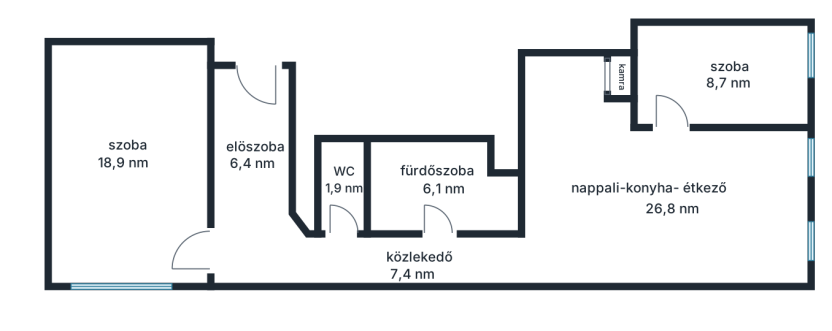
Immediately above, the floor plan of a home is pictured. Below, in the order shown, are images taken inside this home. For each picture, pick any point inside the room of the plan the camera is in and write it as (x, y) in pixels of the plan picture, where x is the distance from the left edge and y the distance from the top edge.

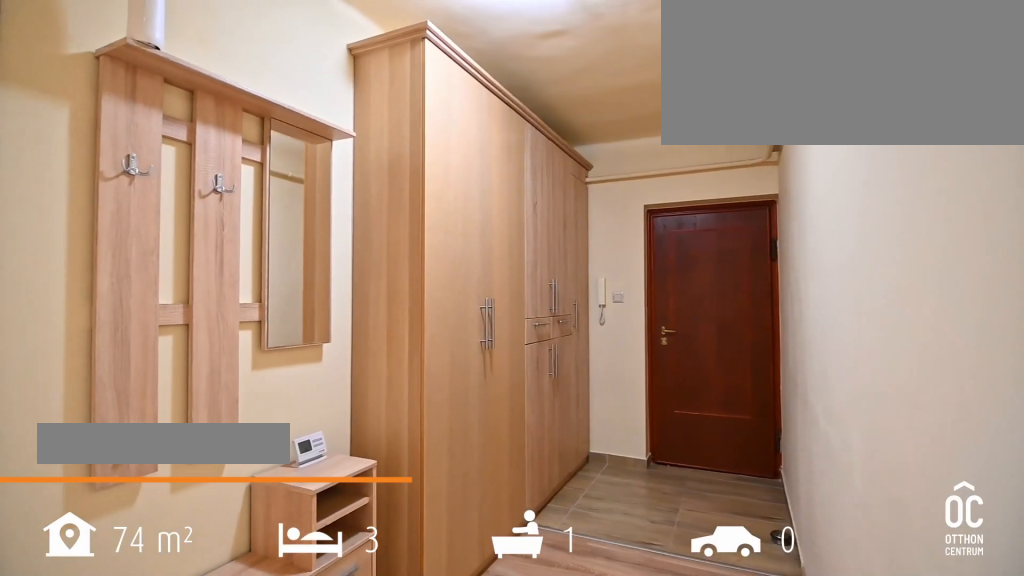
(250, 170)
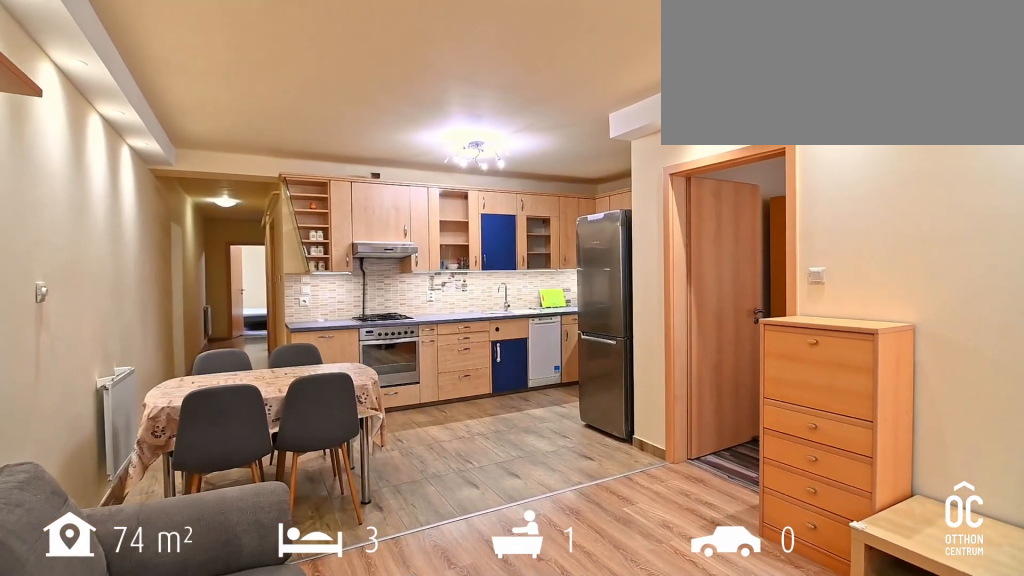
(663, 200)
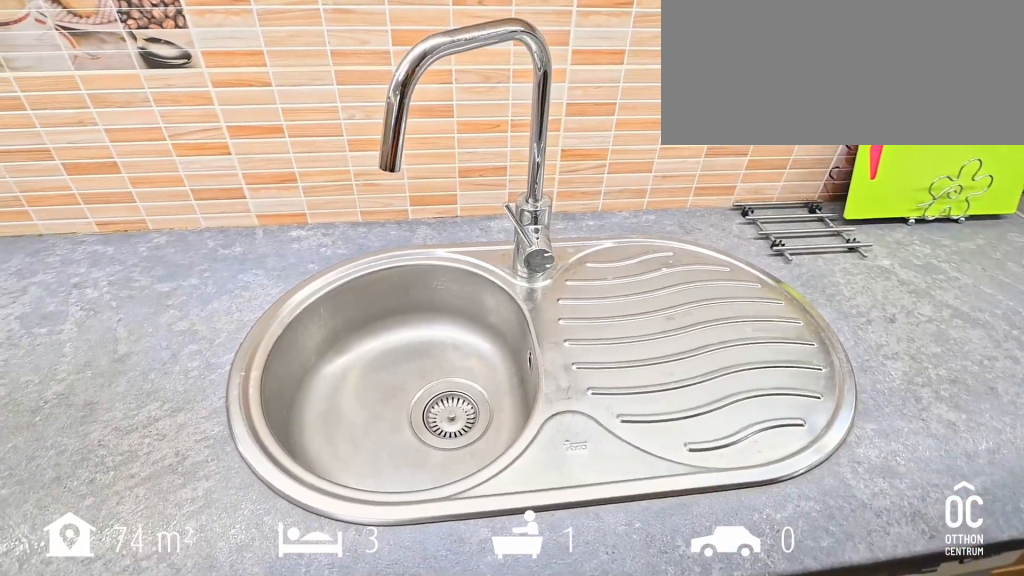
(663, 200)
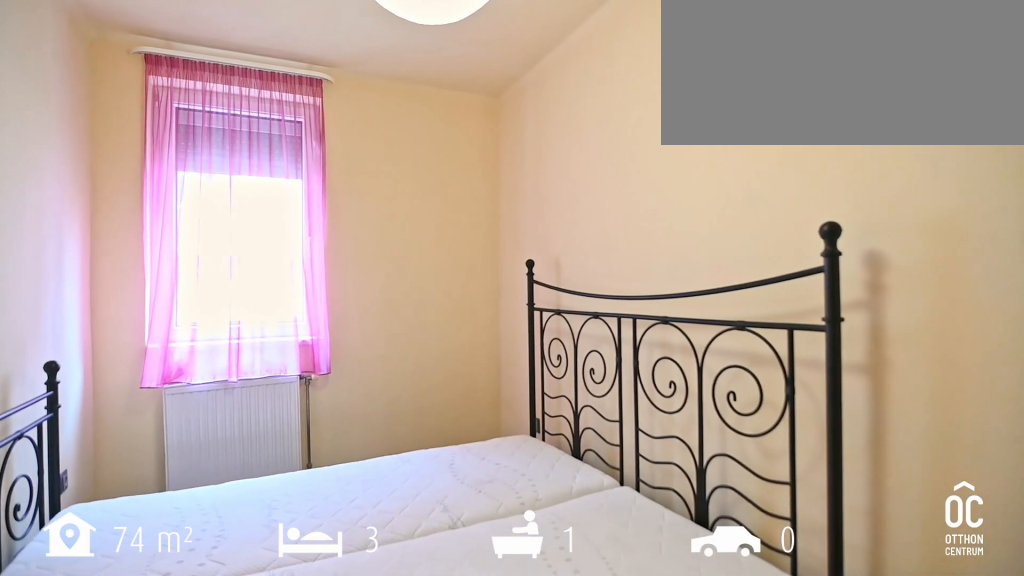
(721, 71)
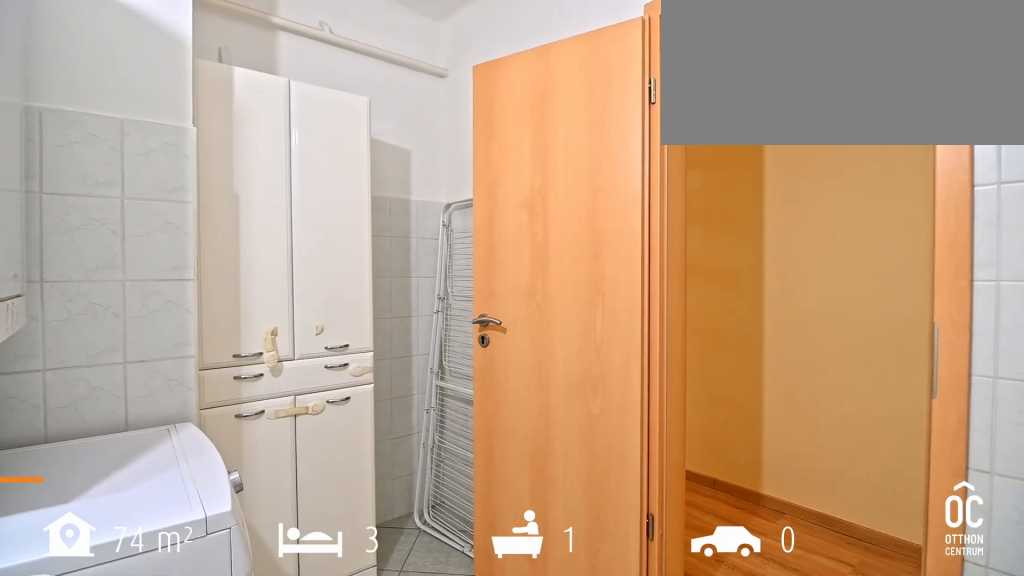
(431, 184)
